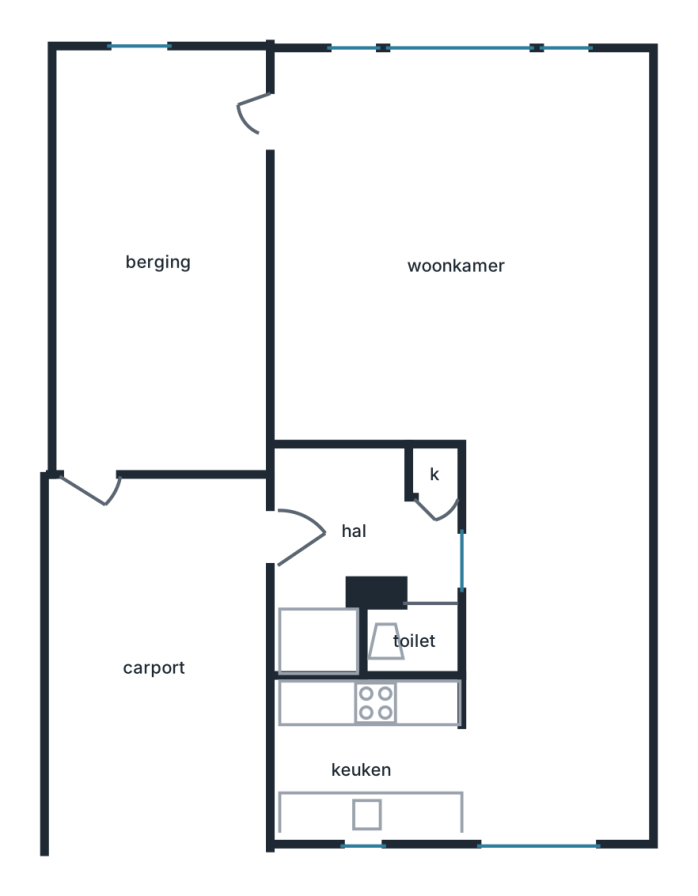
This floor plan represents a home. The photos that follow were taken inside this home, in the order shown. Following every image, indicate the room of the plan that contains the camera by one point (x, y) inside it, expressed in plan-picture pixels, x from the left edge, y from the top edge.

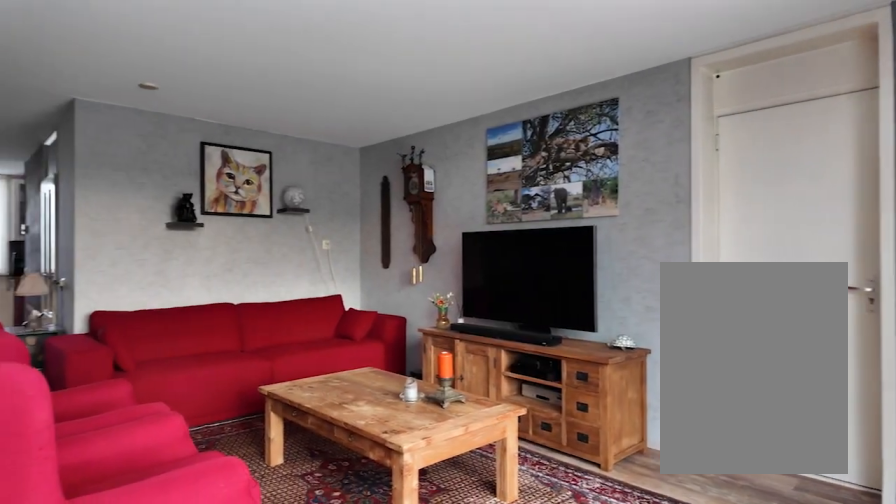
(462, 307)
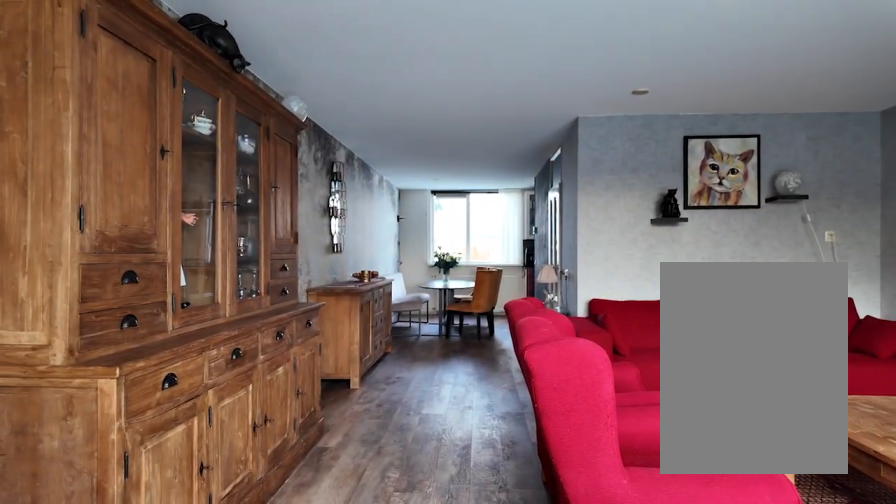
(462, 307)
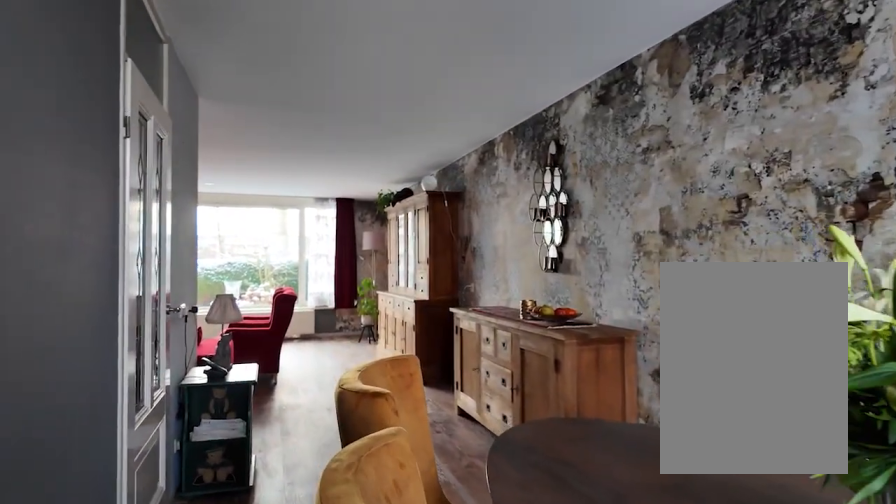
(518, 713)
